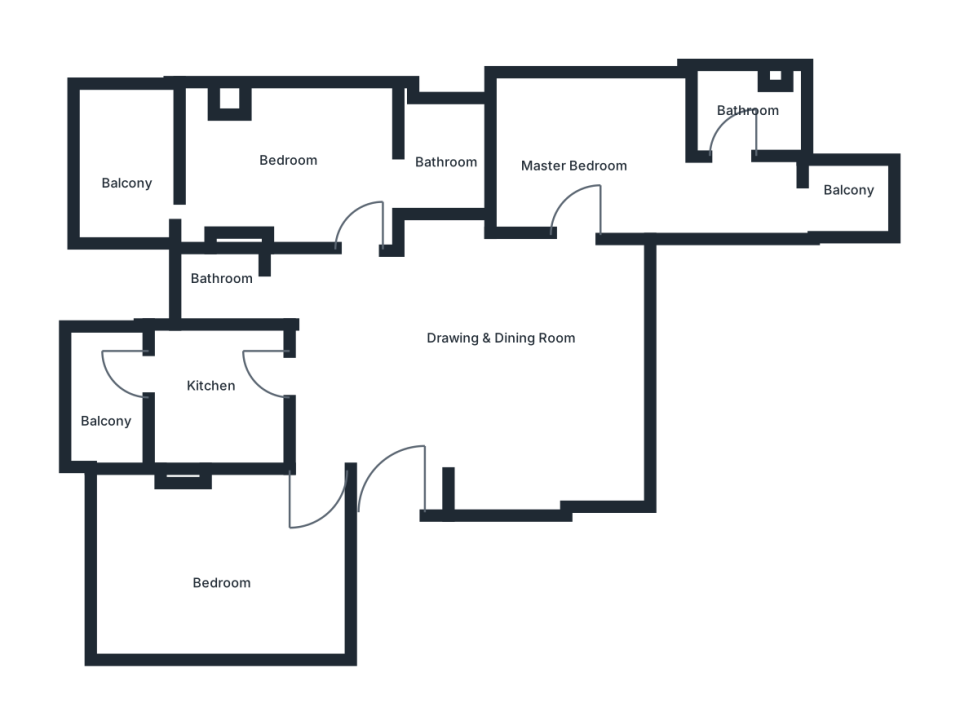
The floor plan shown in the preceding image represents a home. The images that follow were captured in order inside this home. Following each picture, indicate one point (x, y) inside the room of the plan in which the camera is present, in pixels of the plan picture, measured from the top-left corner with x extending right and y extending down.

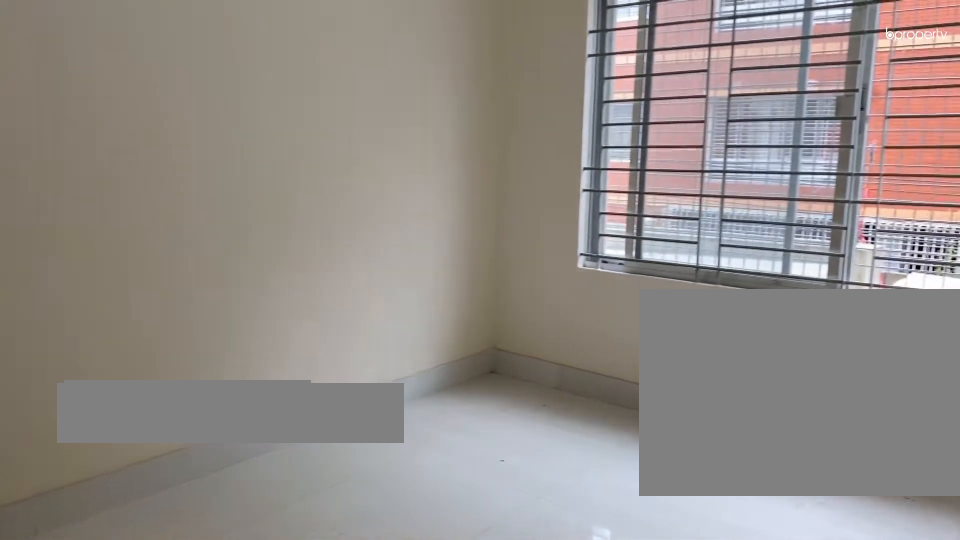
(221, 556)
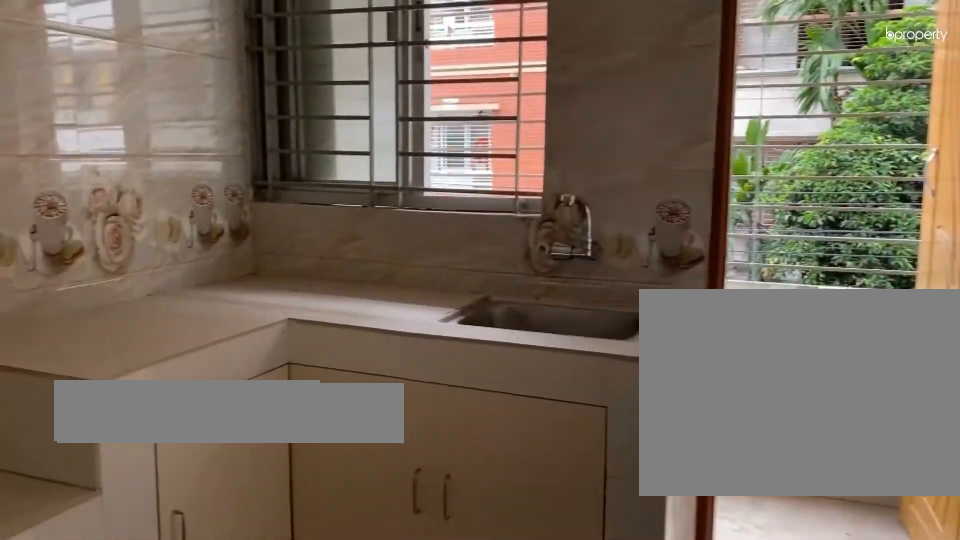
(217, 404)
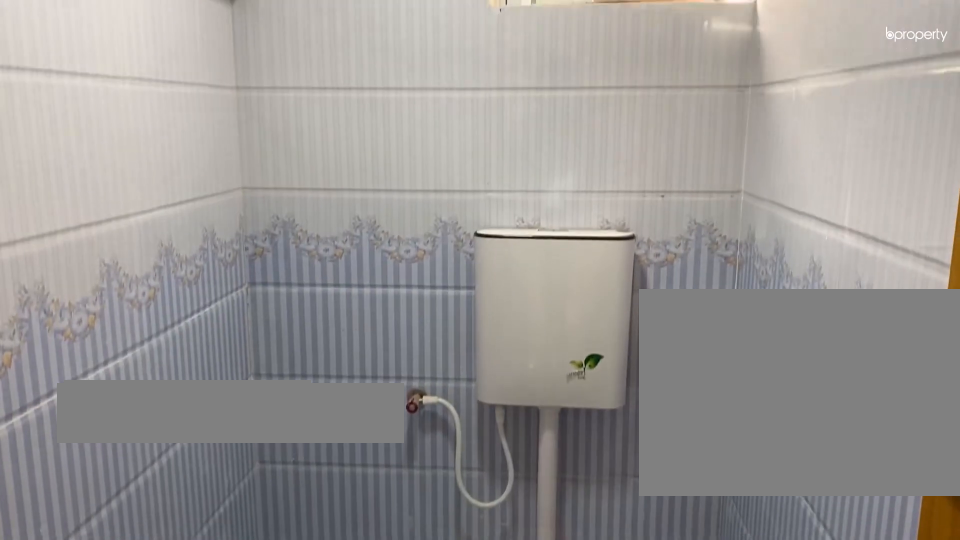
(230, 275)
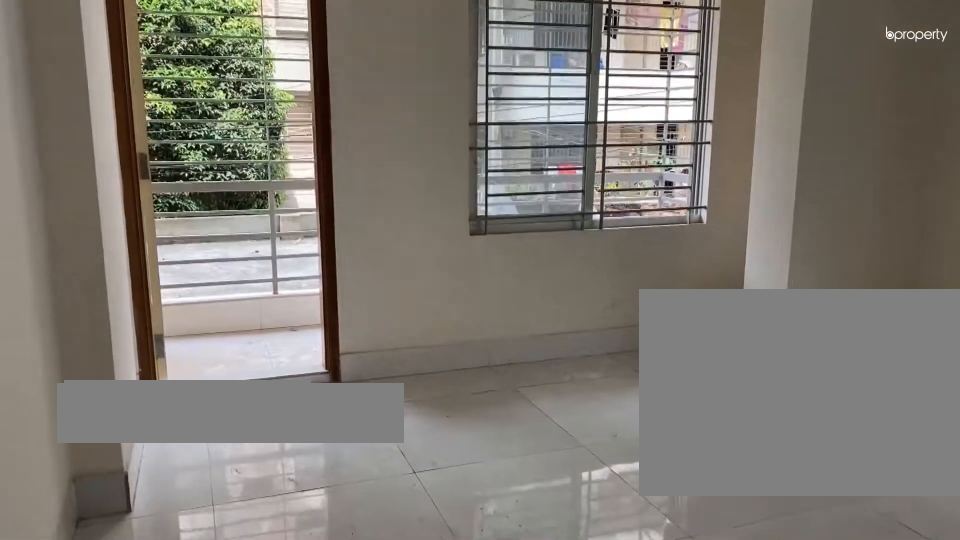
(295, 187)
